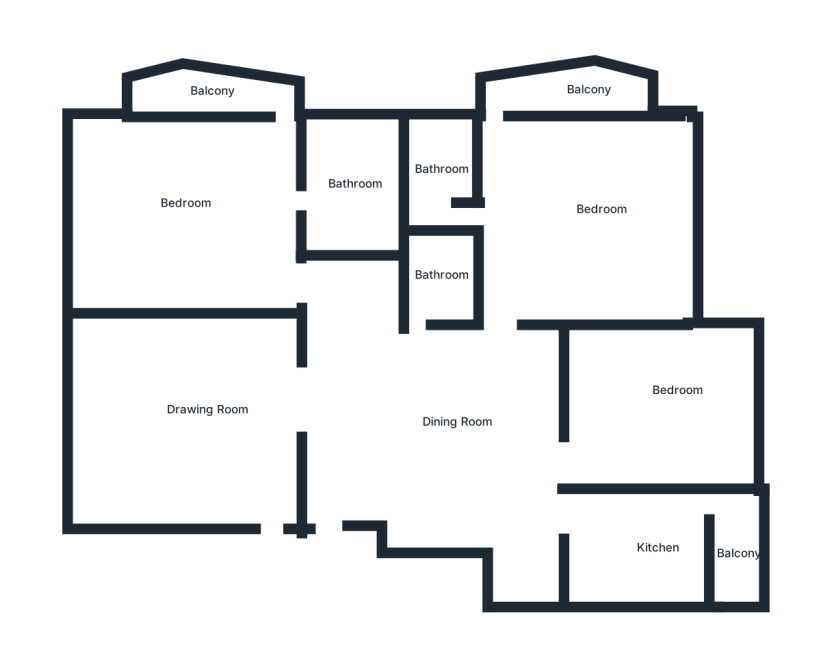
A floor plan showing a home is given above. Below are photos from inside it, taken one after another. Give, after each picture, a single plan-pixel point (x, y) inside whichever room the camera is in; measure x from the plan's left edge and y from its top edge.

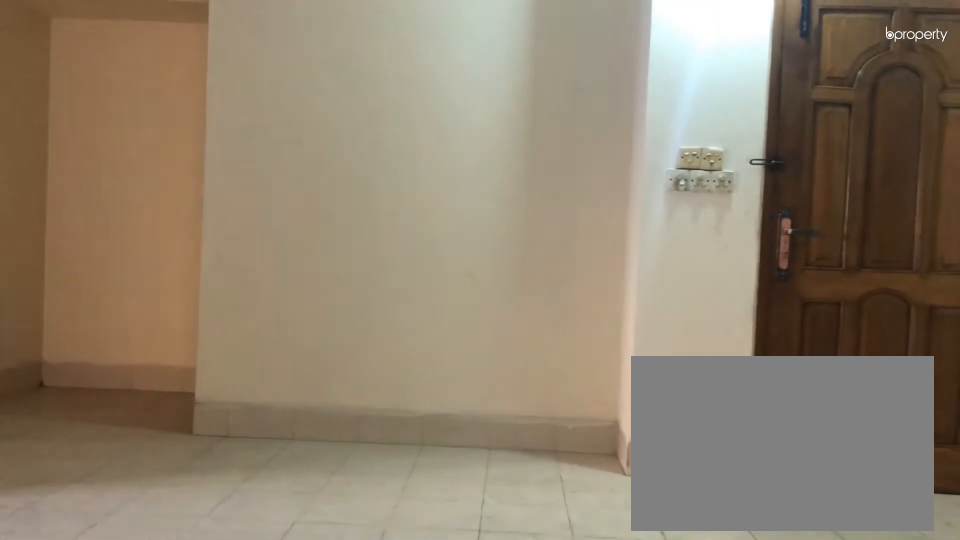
(449, 412)
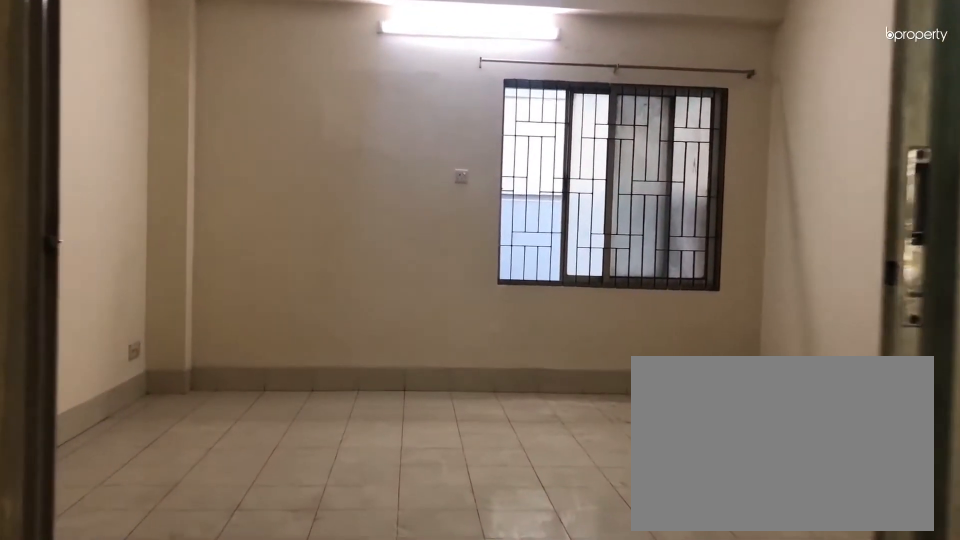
(261, 412)
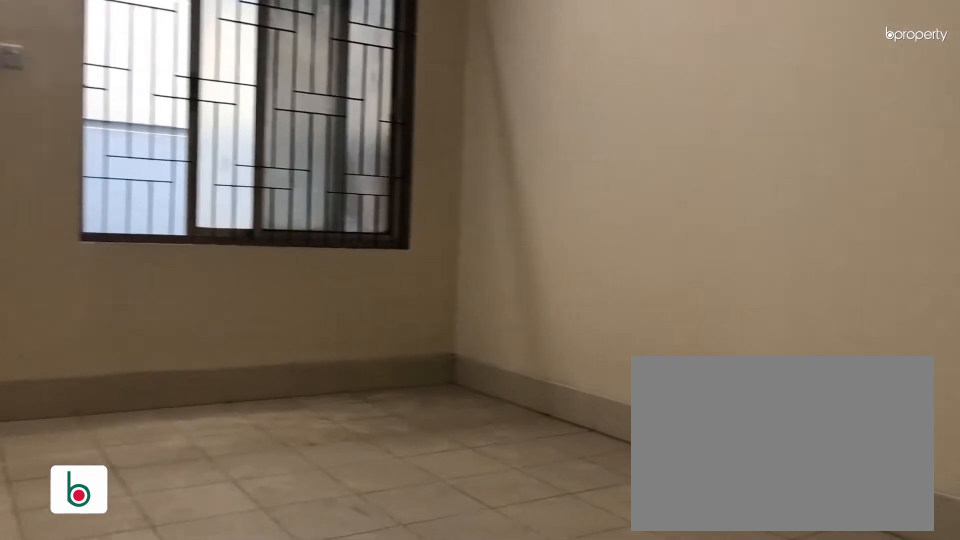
(168, 418)
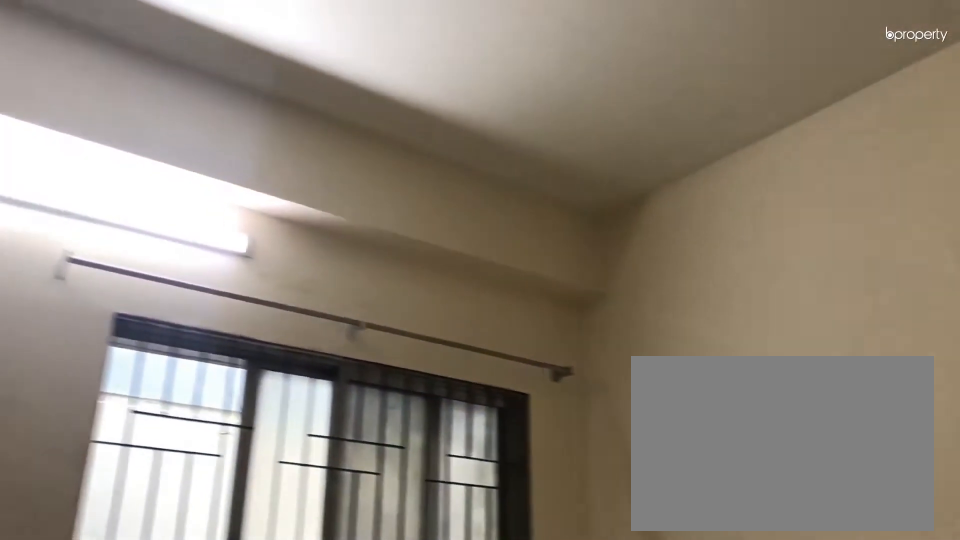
(168, 418)
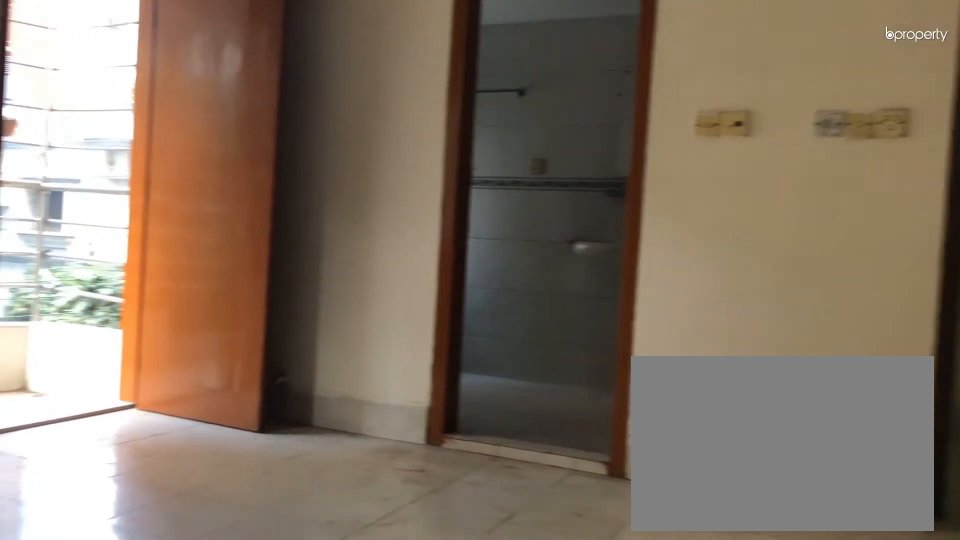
(185, 197)
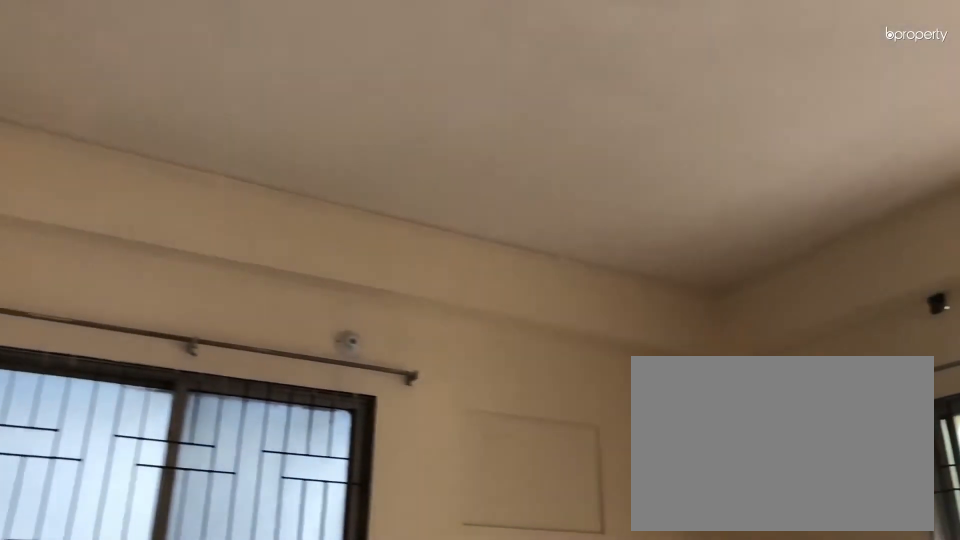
(184, 197)
